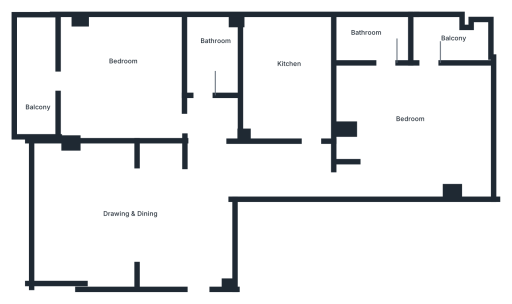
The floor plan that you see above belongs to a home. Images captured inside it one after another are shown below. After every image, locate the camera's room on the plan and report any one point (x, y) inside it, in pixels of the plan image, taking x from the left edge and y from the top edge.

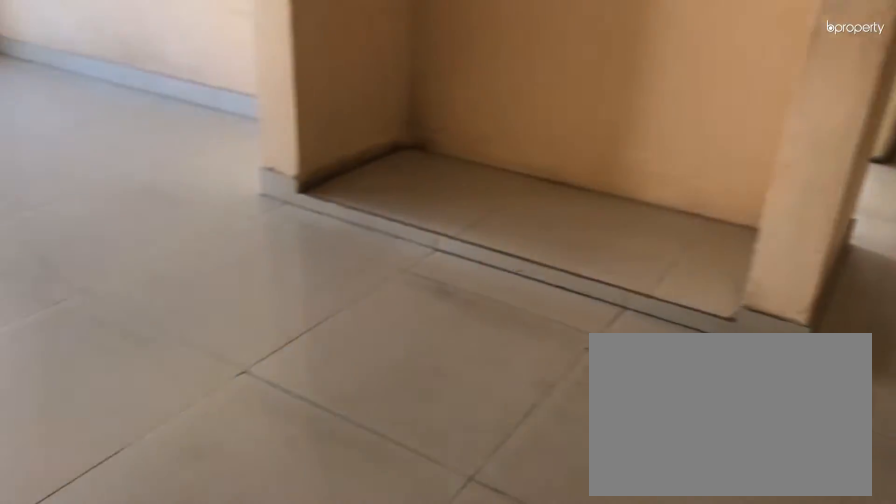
(116, 218)
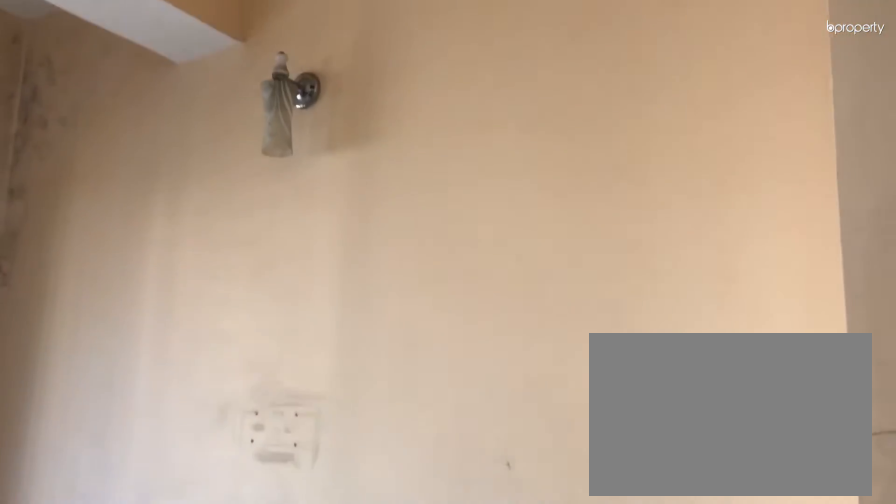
(124, 218)
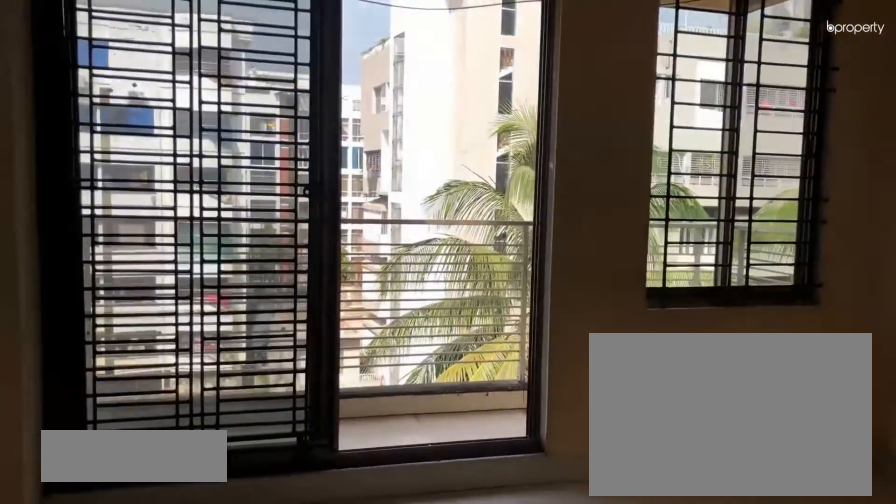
(122, 73)
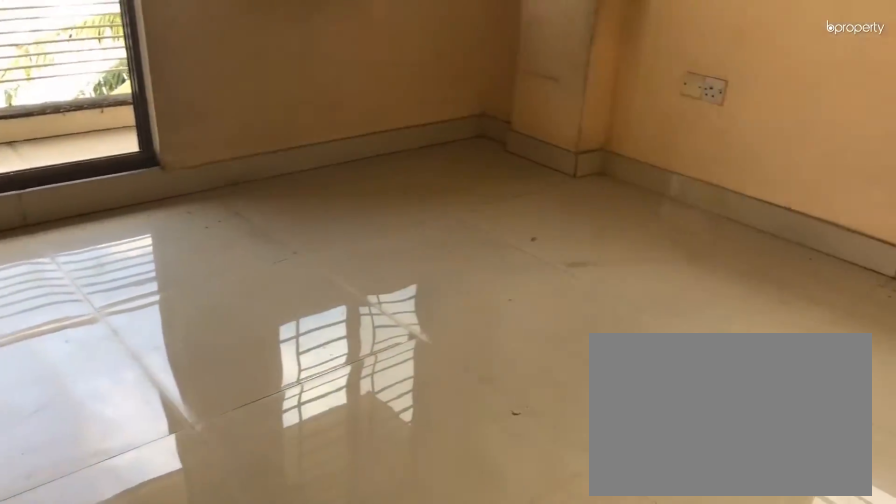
(122, 73)
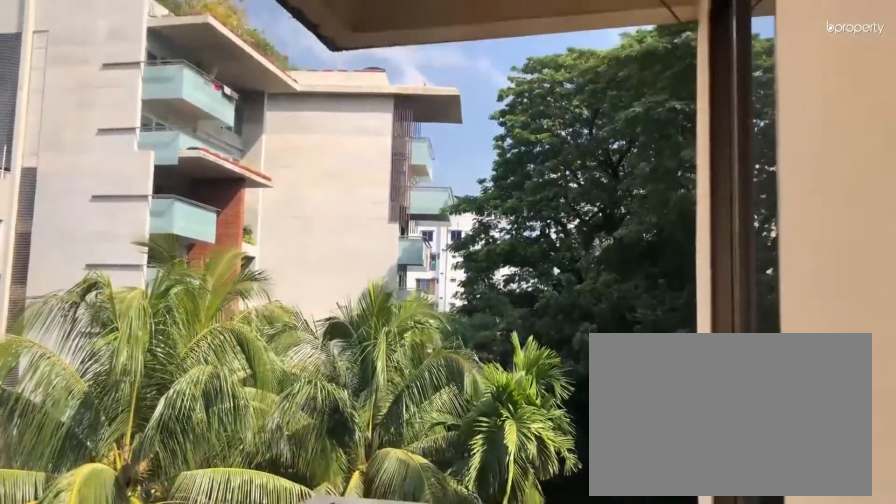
(41, 81)
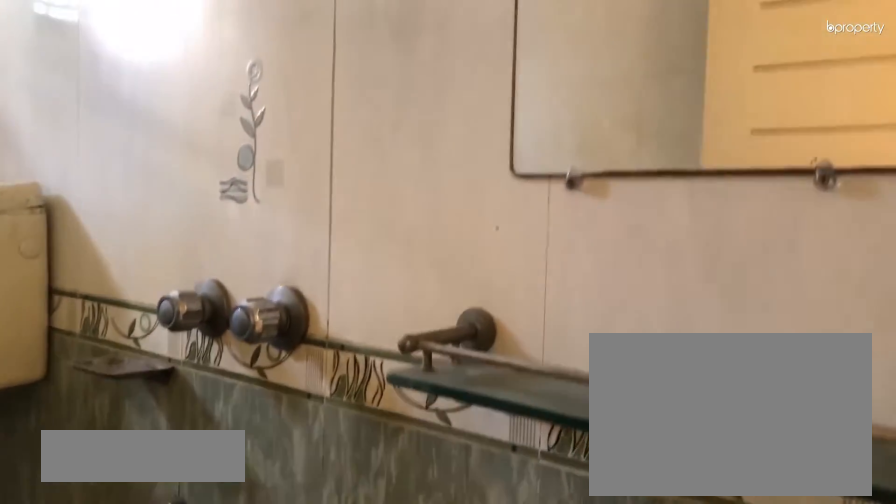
(210, 57)
